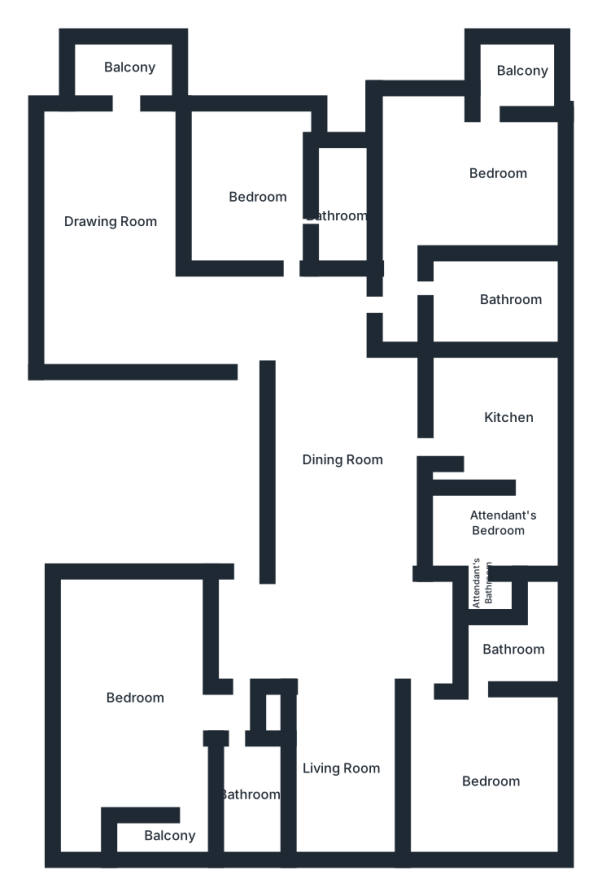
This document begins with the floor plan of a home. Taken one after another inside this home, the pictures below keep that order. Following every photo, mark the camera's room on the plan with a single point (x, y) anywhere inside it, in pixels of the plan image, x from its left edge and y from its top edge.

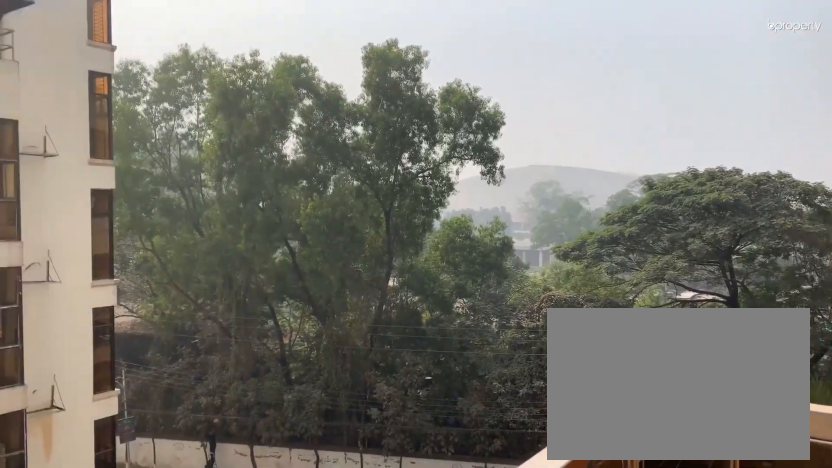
(127, 80)
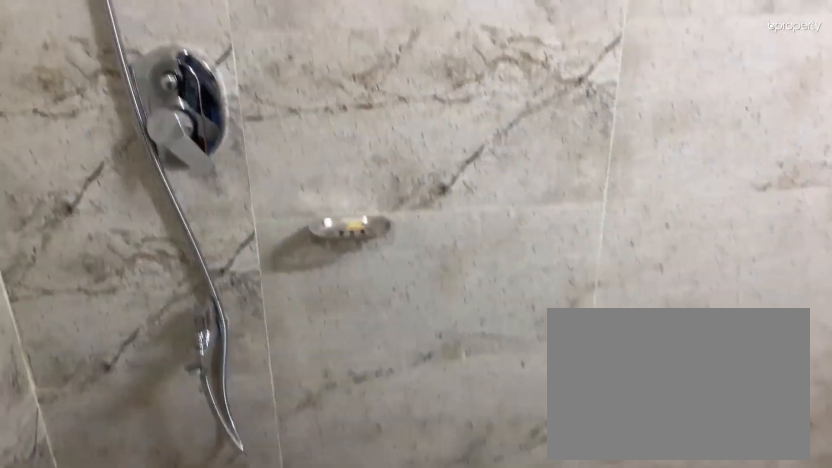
(512, 650)
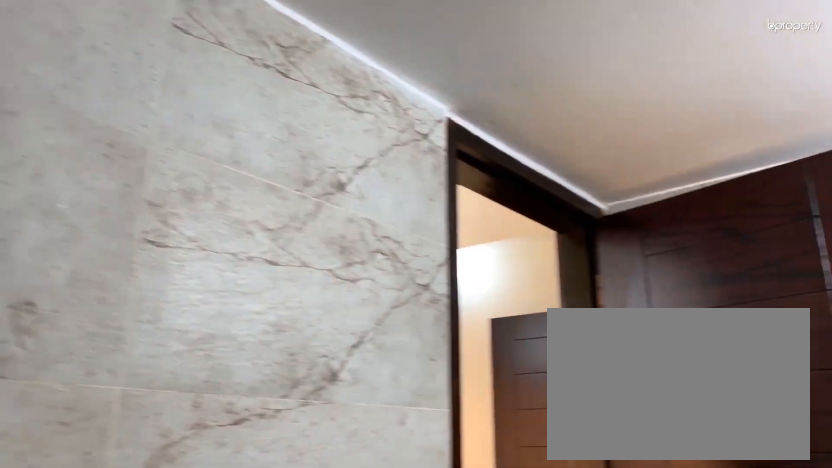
(512, 650)
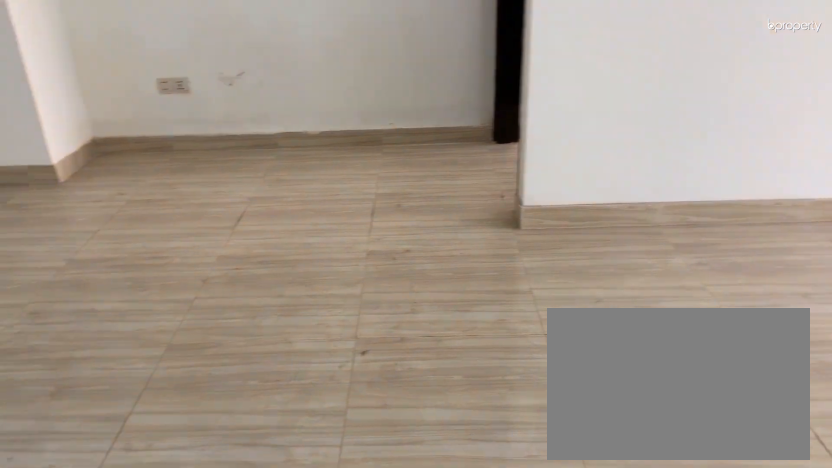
(335, 776)
